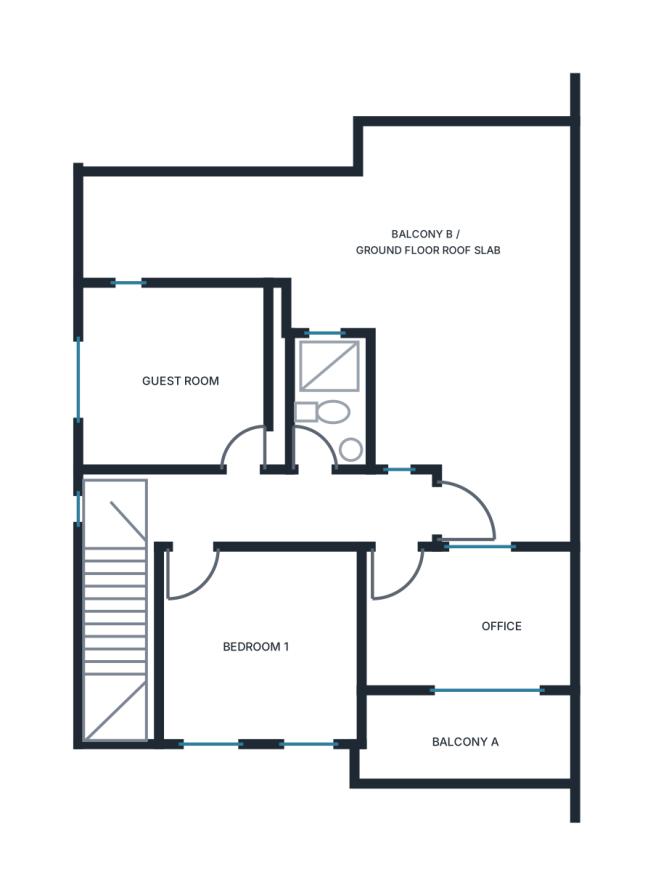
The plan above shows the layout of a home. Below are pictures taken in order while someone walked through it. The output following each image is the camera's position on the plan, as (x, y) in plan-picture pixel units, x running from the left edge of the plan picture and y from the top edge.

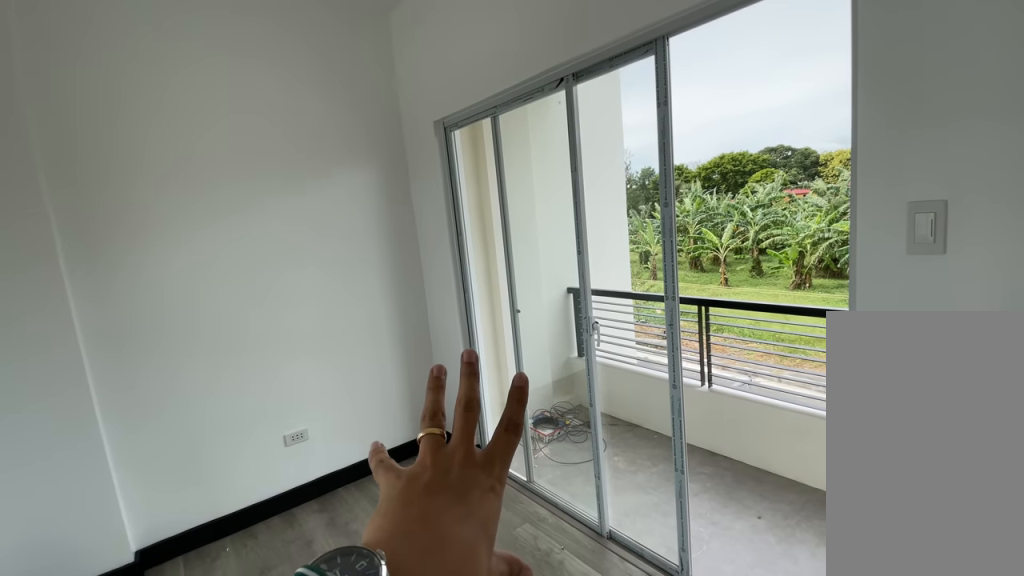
(548, 615)
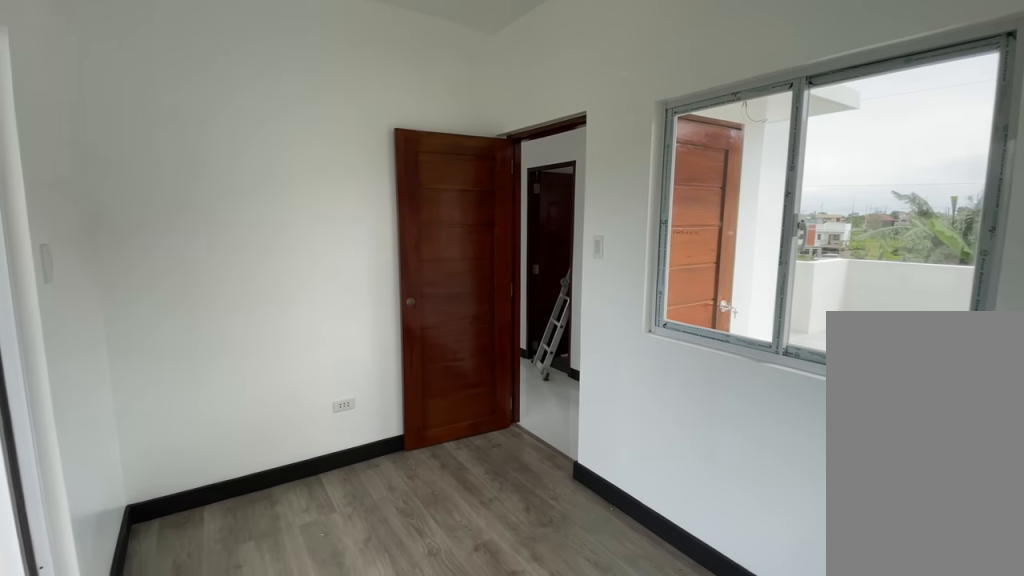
(549, 614)
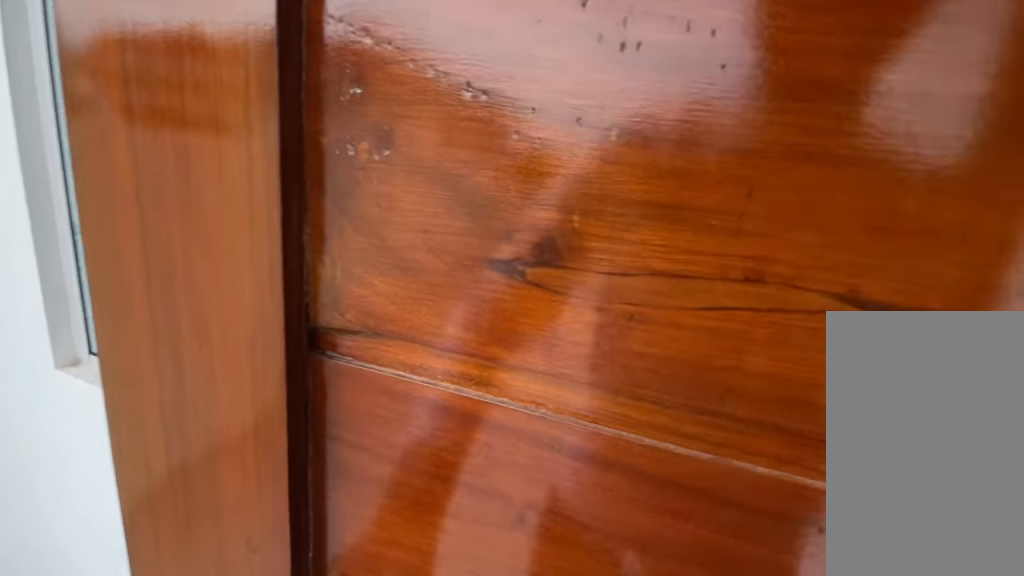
(522, 457)
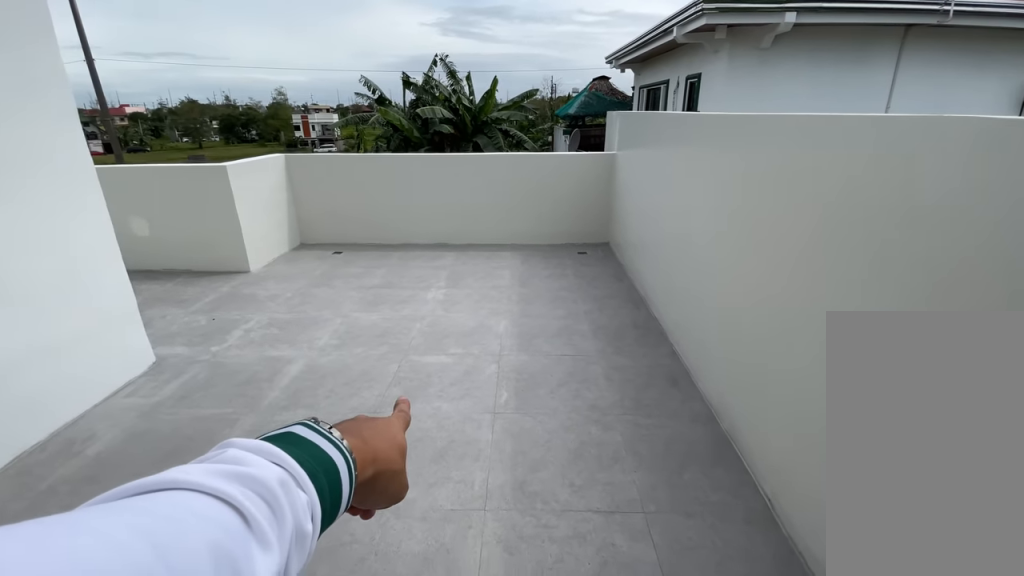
(522, 457)
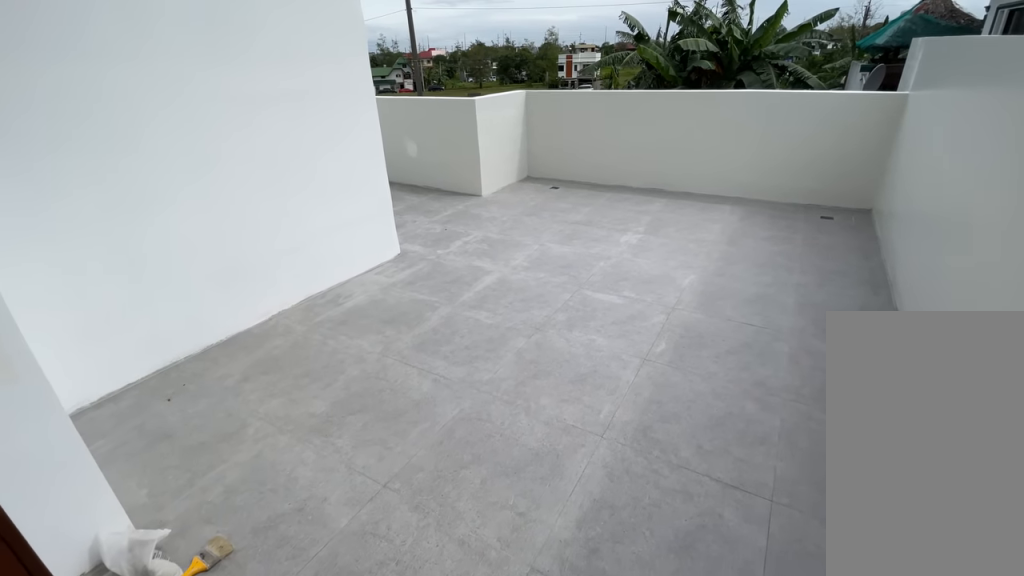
(522, 458)
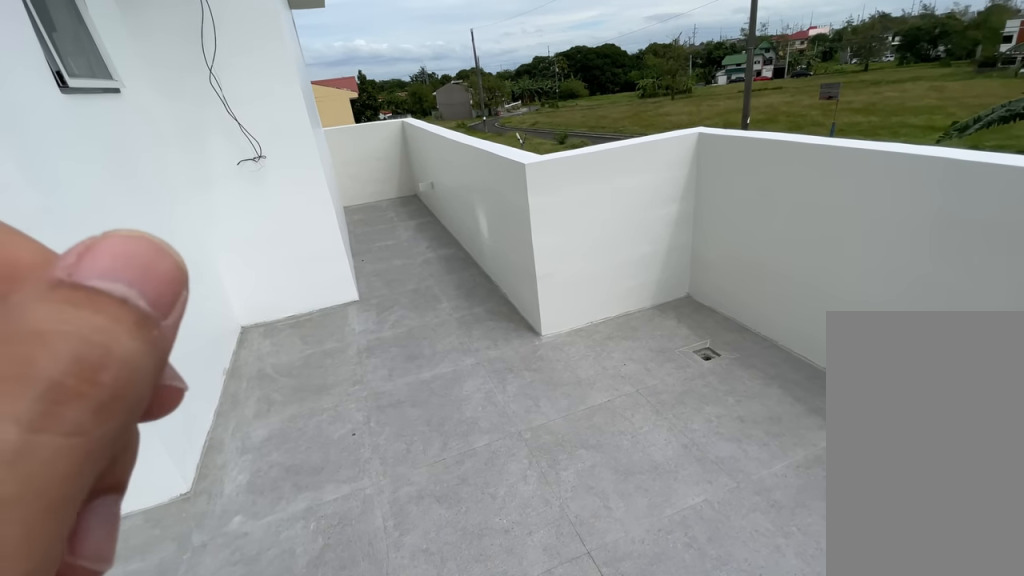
(462, 283)
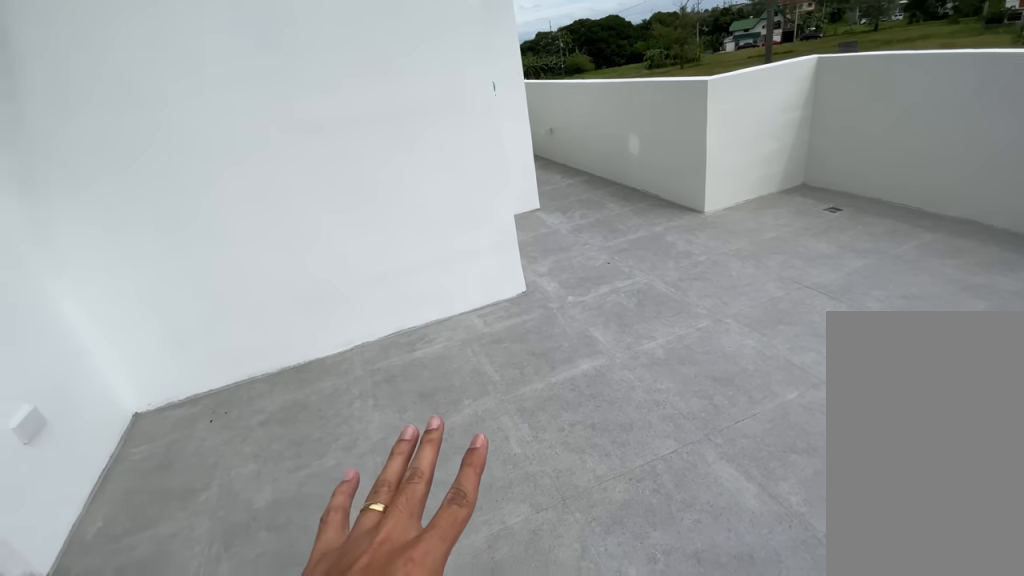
(461, 283)
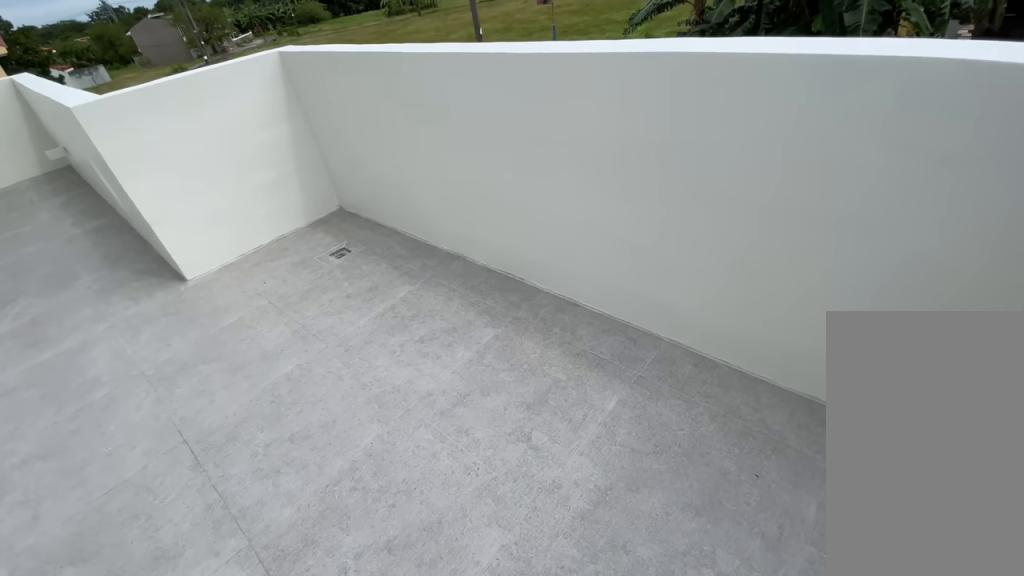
(462, 283)
